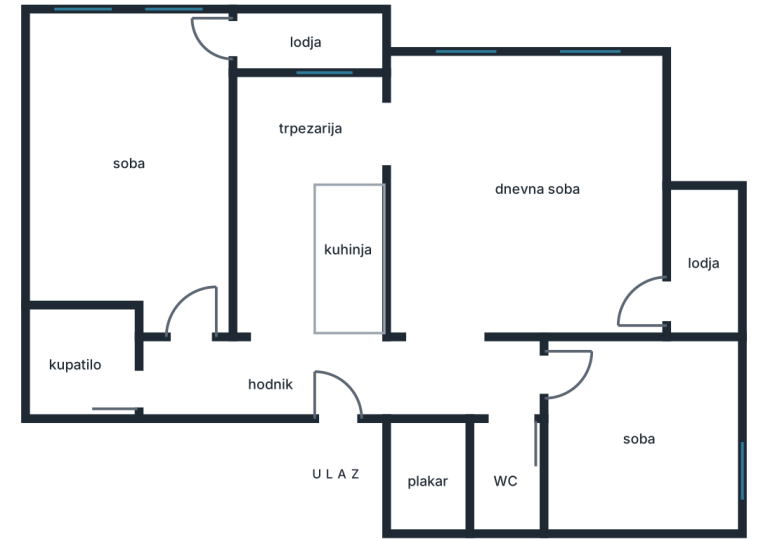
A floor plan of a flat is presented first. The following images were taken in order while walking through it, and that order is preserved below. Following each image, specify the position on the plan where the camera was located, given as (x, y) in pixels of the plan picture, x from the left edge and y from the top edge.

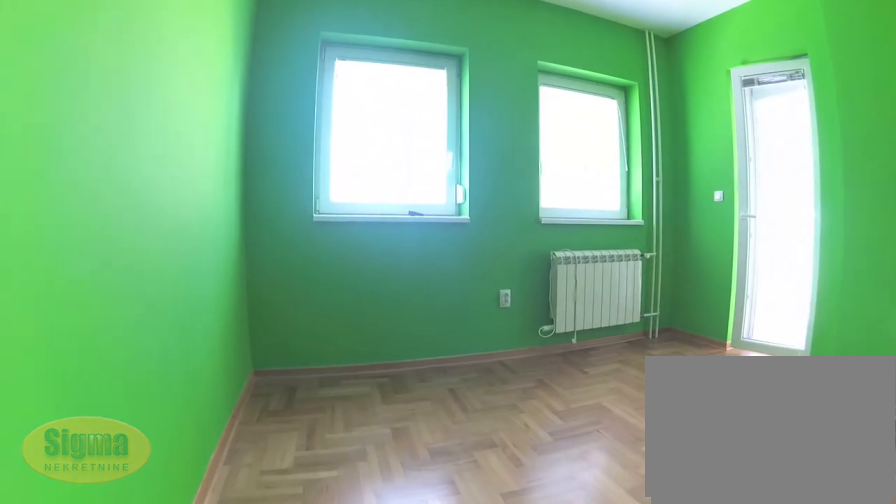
(79, 188)
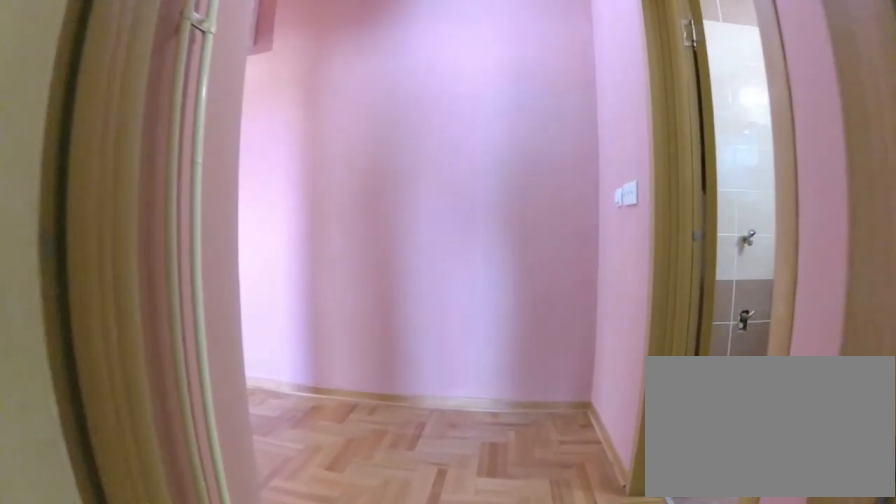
(191, 298)
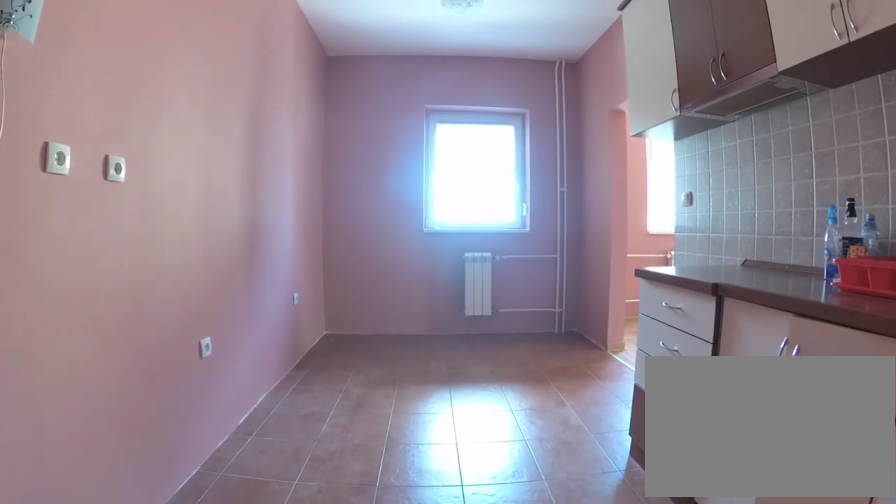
(278, 321)
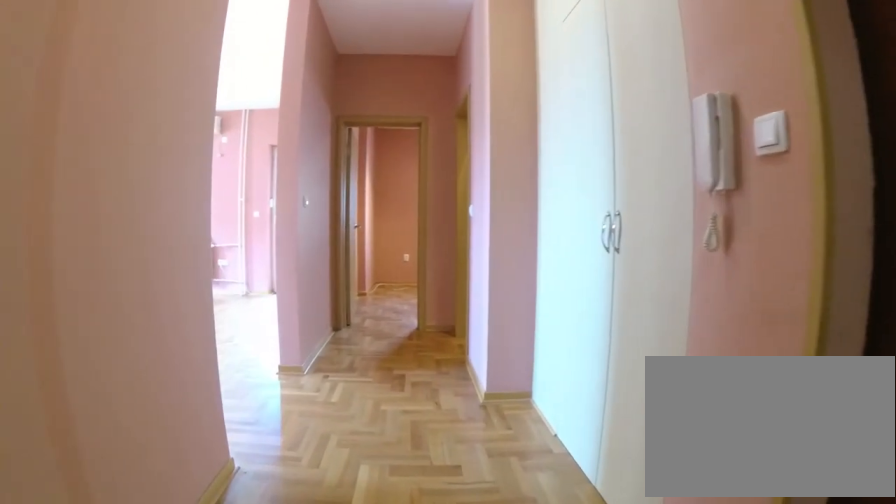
(292, 379)
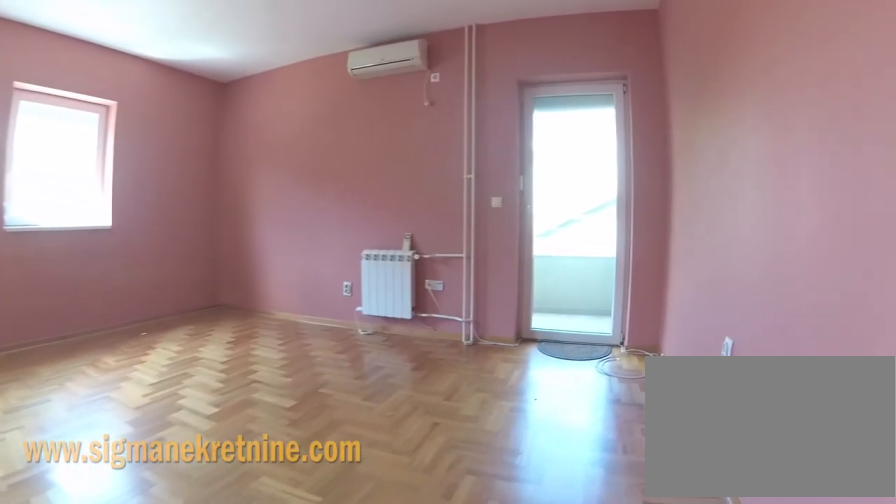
(473, 303)
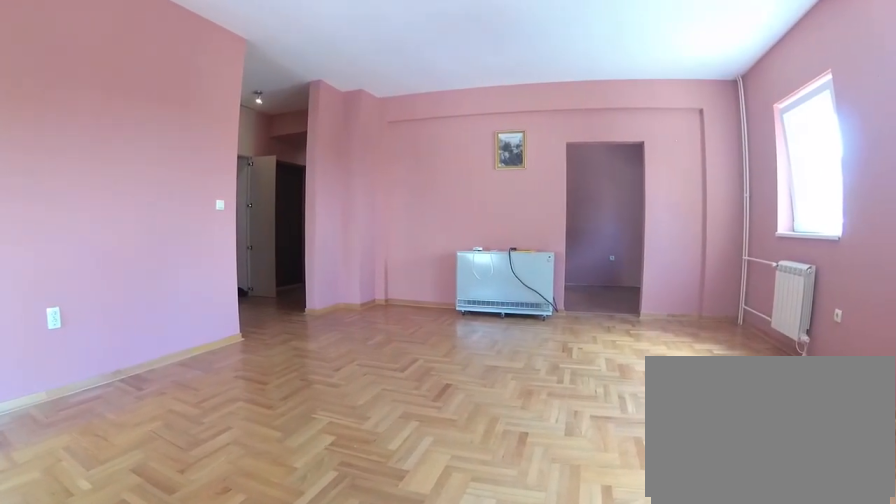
(628, 147)
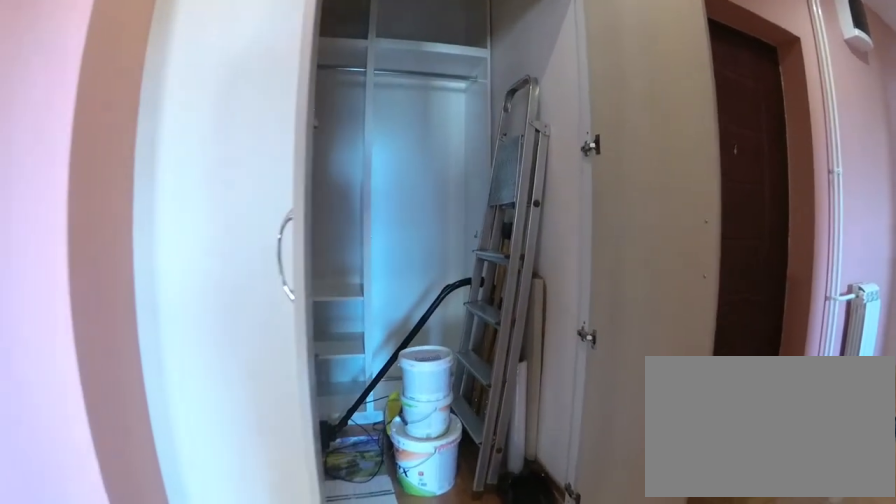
(448, 337)
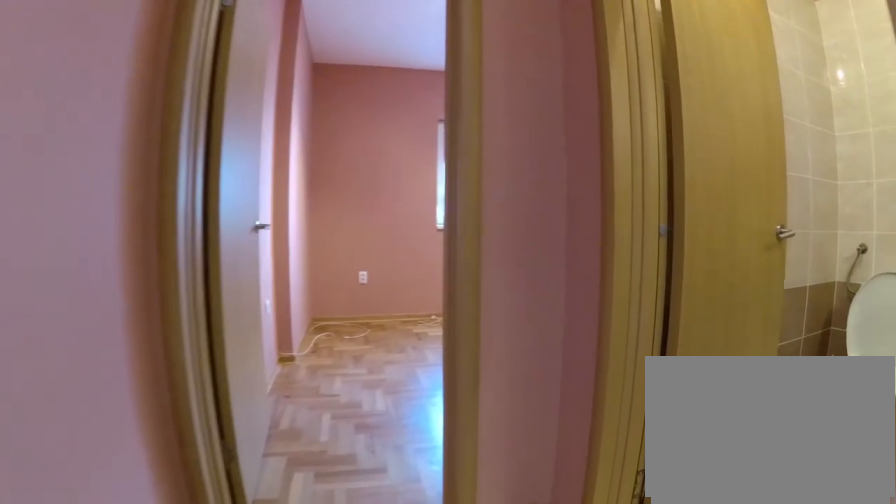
(457, 388)
